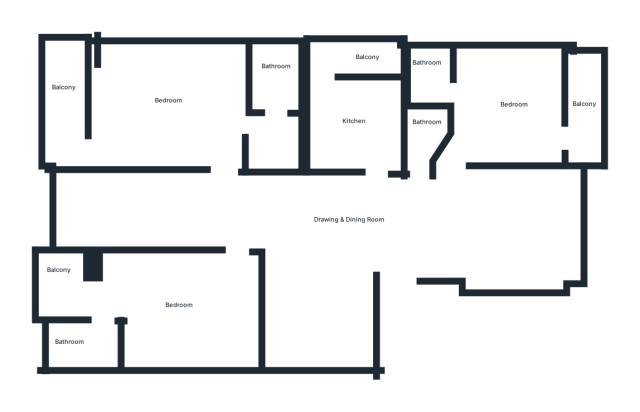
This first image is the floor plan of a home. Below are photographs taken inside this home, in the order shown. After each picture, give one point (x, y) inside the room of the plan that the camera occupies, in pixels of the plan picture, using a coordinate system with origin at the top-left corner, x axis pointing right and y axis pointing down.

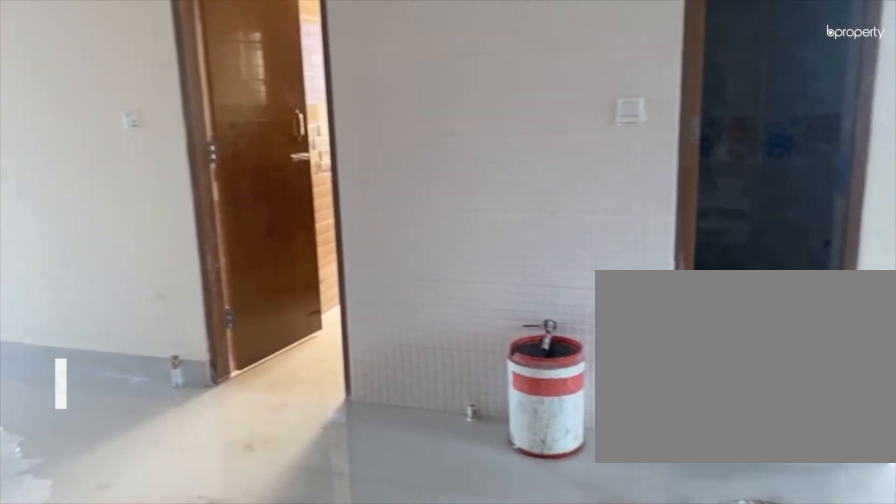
(380, 232)
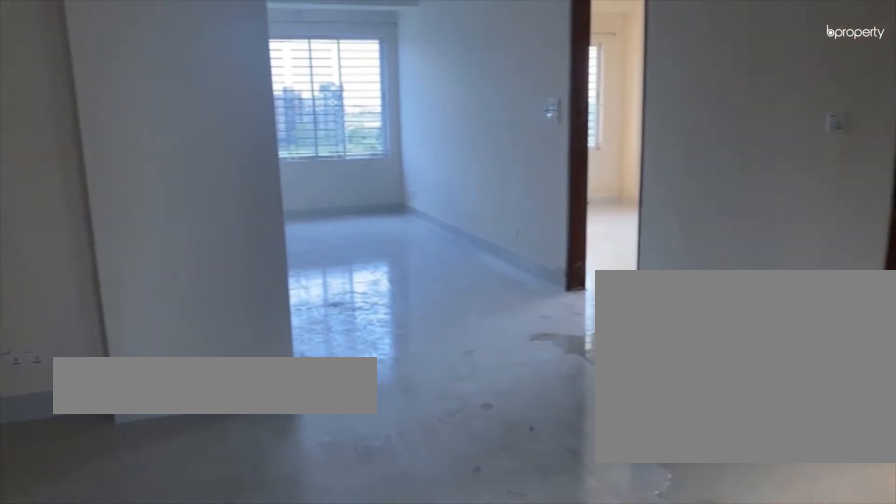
(311, 281)
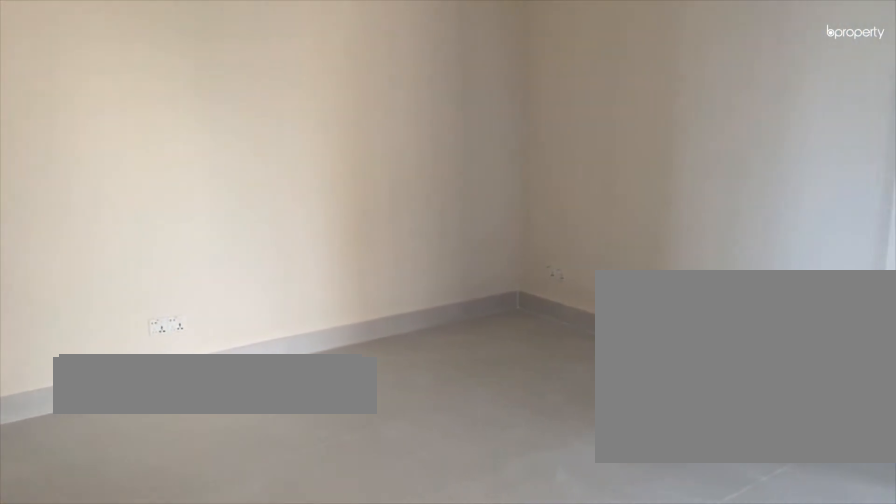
(311, 329)
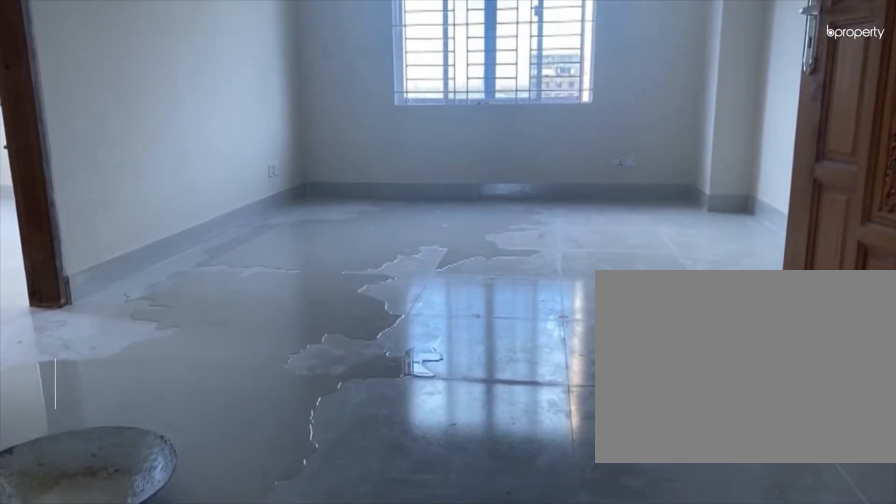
(319, 218)
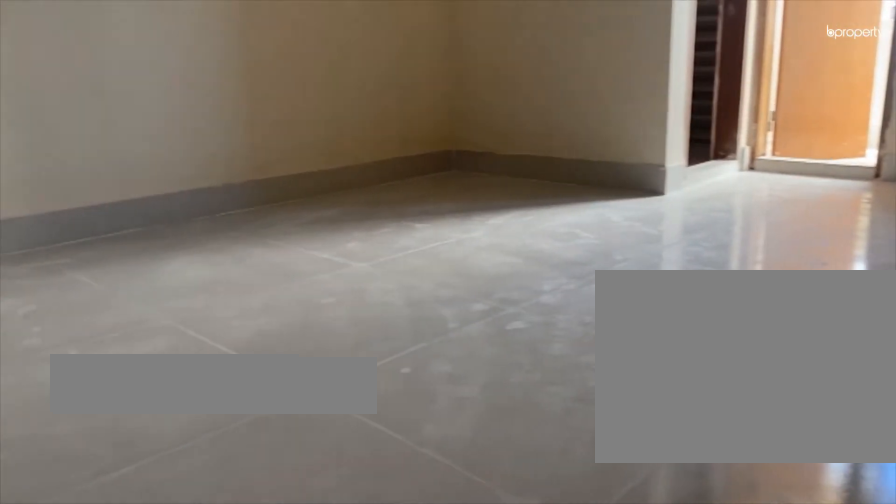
(175, 305)
